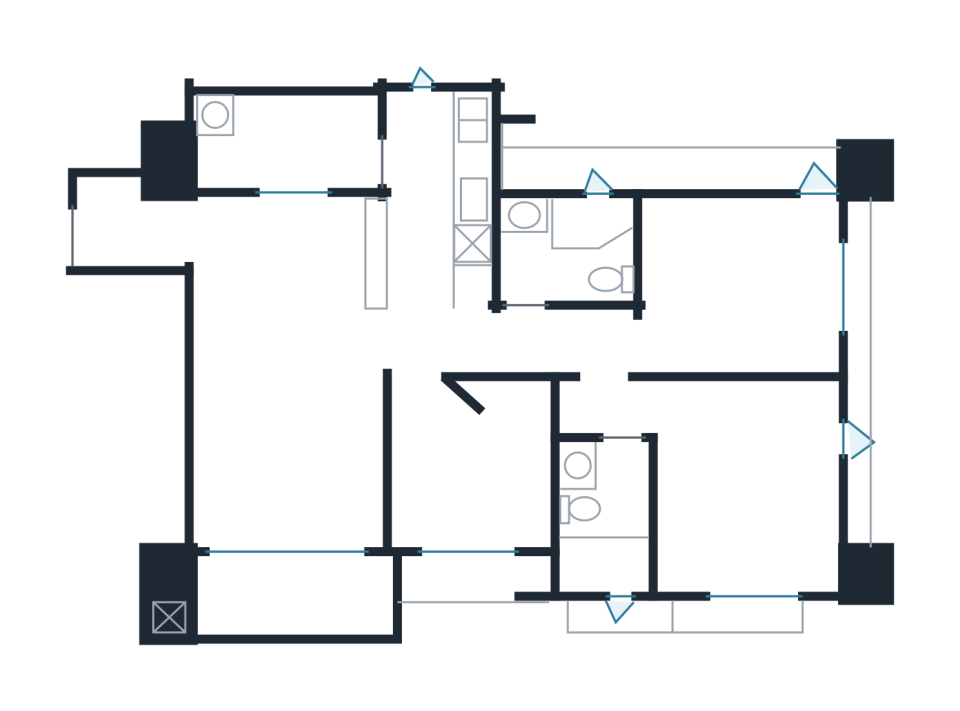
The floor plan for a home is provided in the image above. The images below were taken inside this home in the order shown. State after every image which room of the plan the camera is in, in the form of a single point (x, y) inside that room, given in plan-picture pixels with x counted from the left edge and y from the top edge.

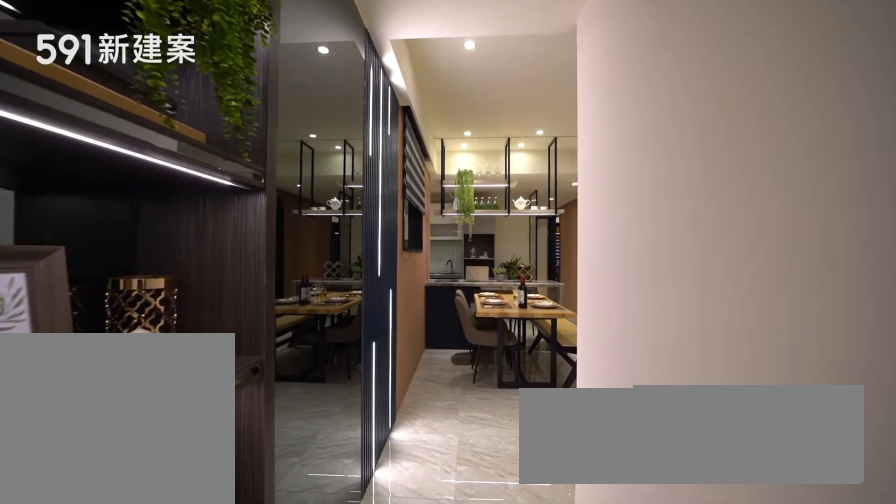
(133, 217)
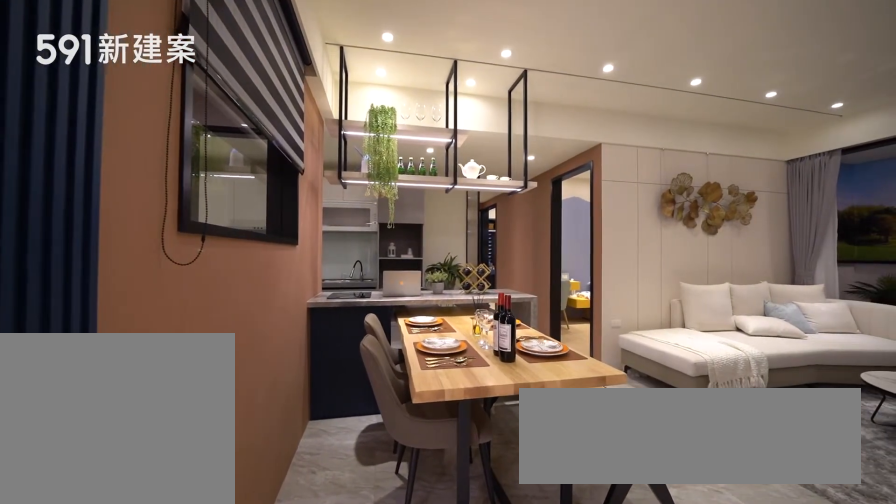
(296, 259)
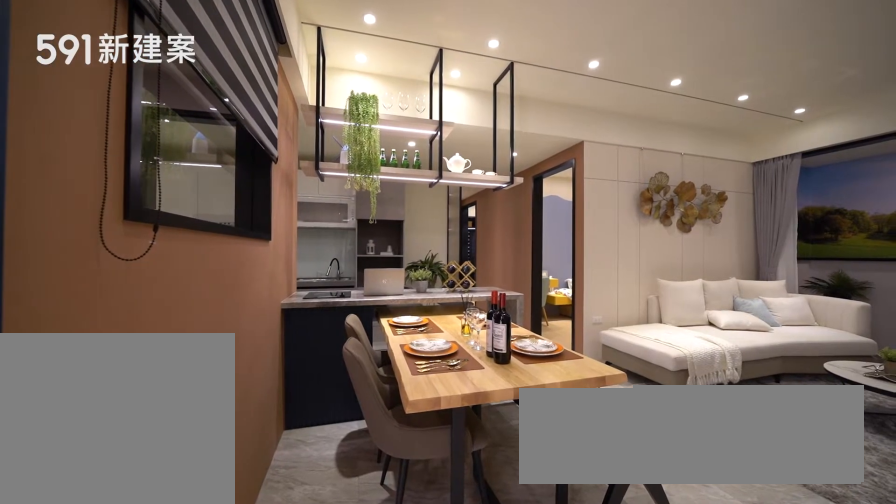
(296, 259)
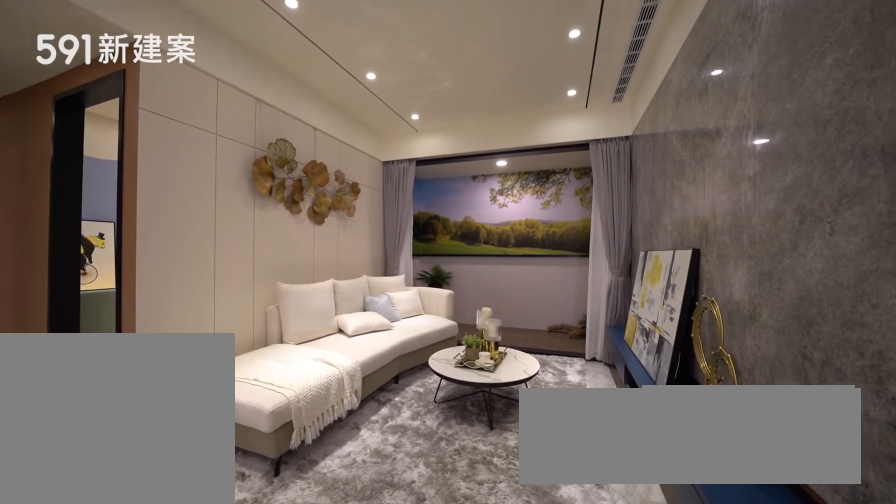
(291, 445)
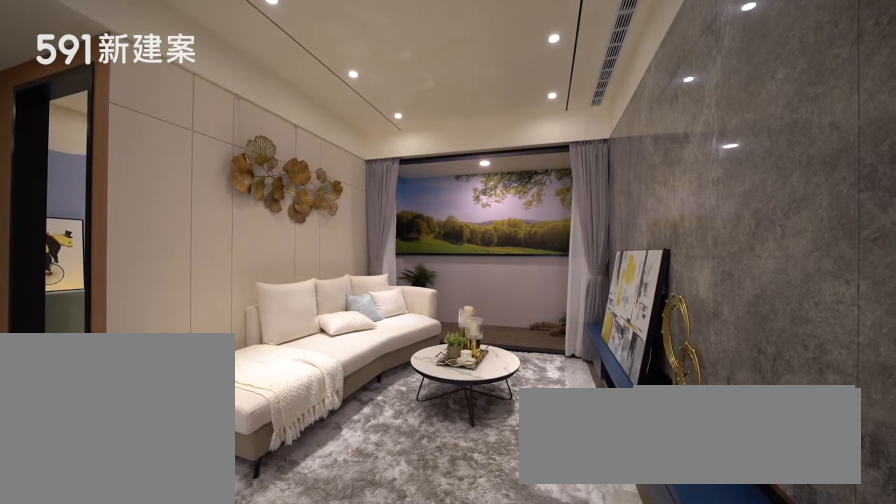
(291, 445)
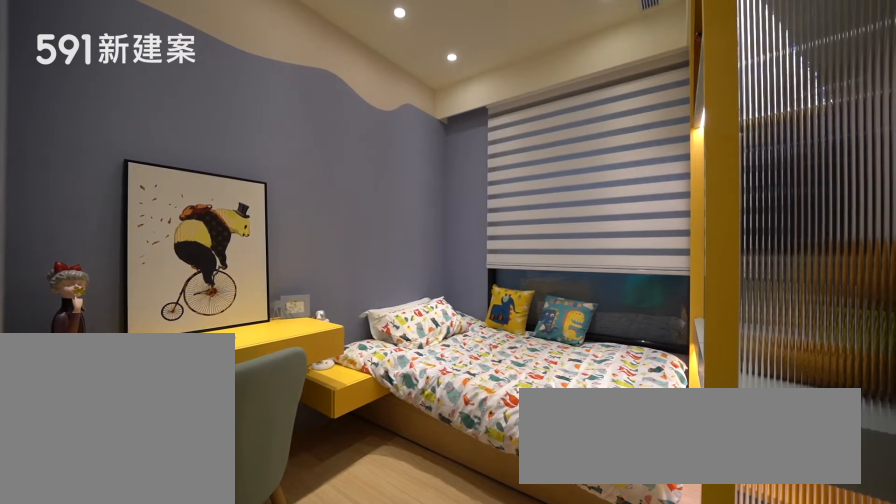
(477, 465)
